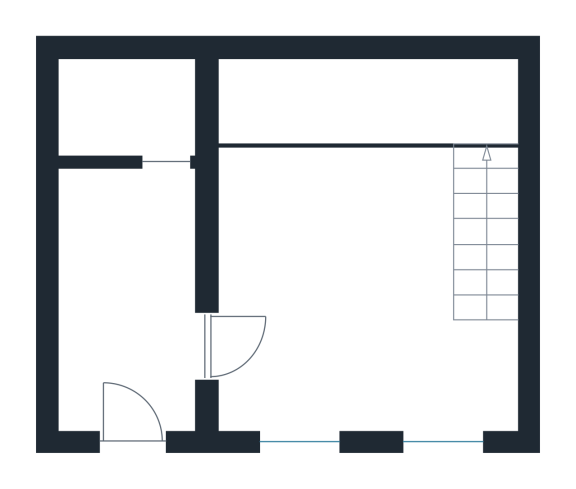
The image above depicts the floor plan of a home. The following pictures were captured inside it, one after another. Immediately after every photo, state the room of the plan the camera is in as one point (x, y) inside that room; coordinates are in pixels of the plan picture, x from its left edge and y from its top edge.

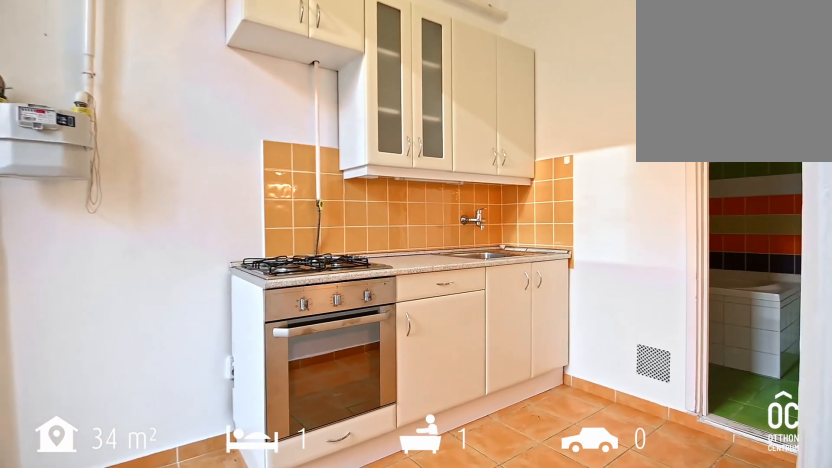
(123, 292)
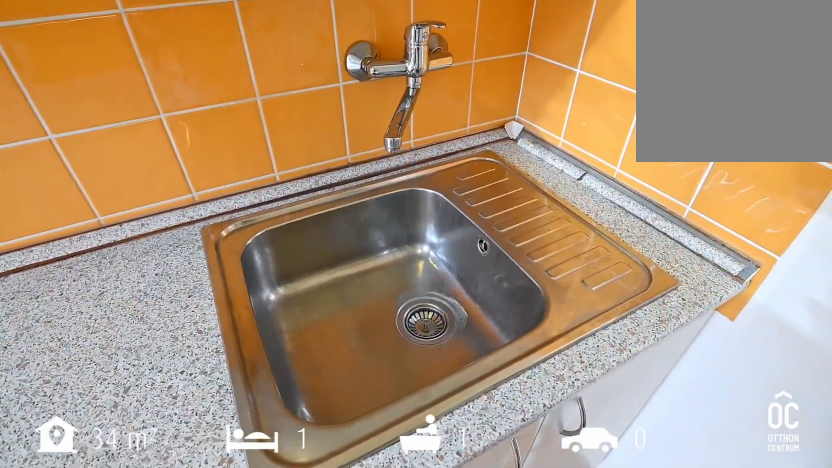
(123, 292)
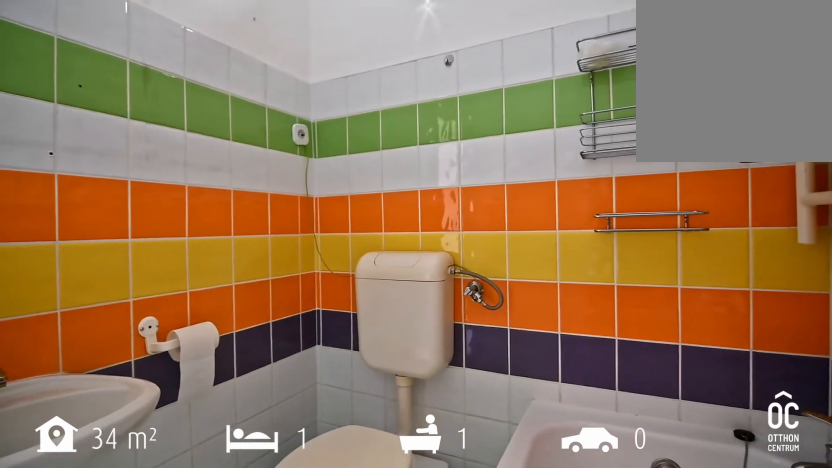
(123, 106)
